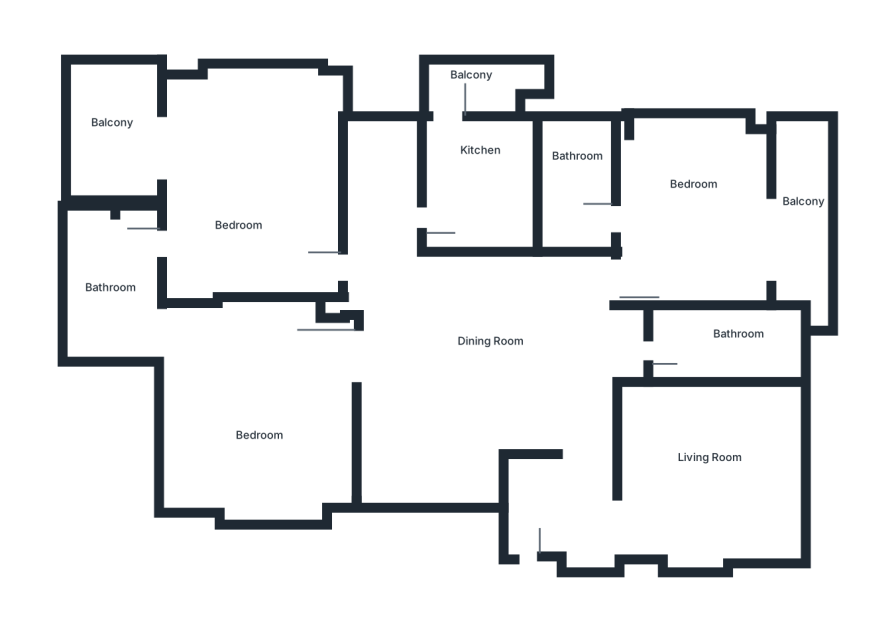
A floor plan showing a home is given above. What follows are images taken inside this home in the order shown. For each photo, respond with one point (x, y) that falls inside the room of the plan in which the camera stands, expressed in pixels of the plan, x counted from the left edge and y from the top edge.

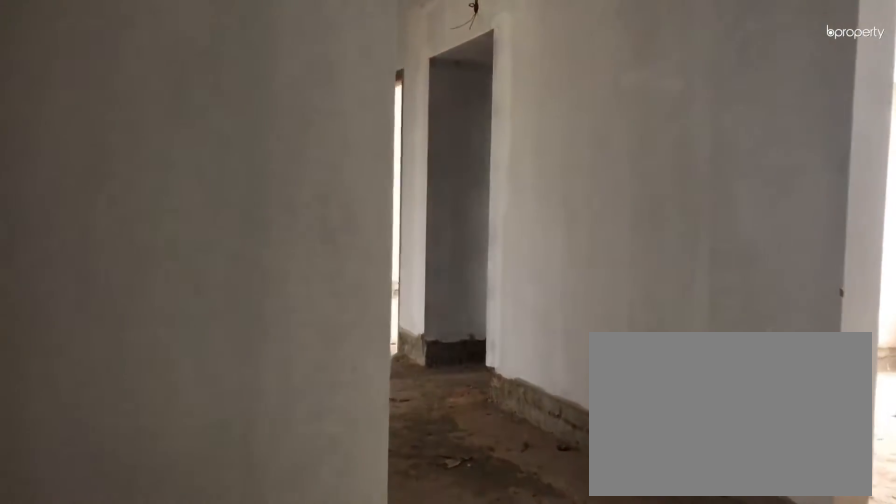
(558, 500)
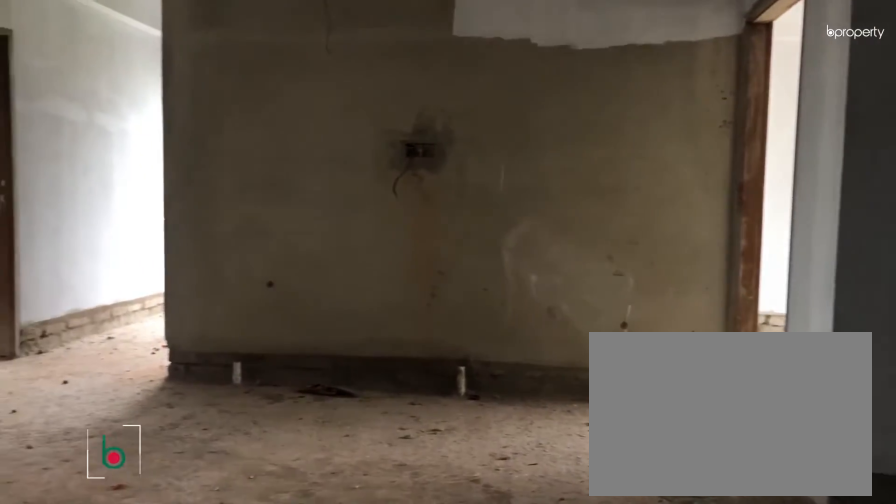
(488, 371)
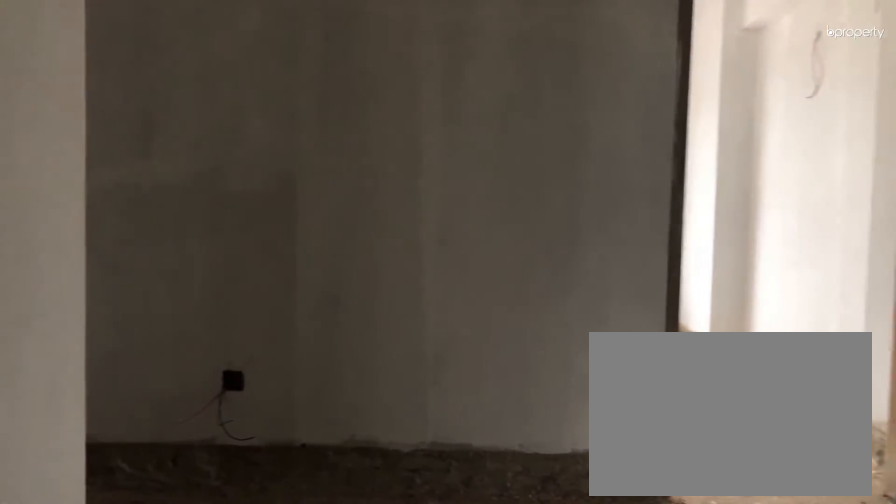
(488, 371)
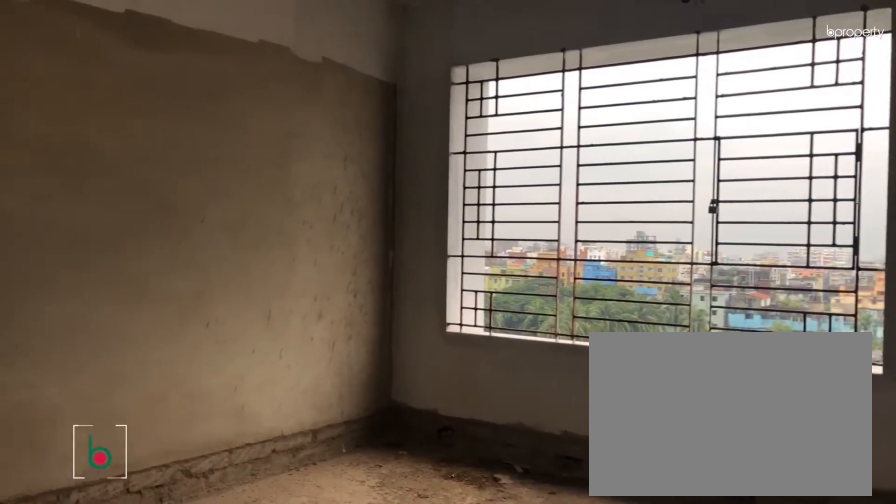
(708, 462)
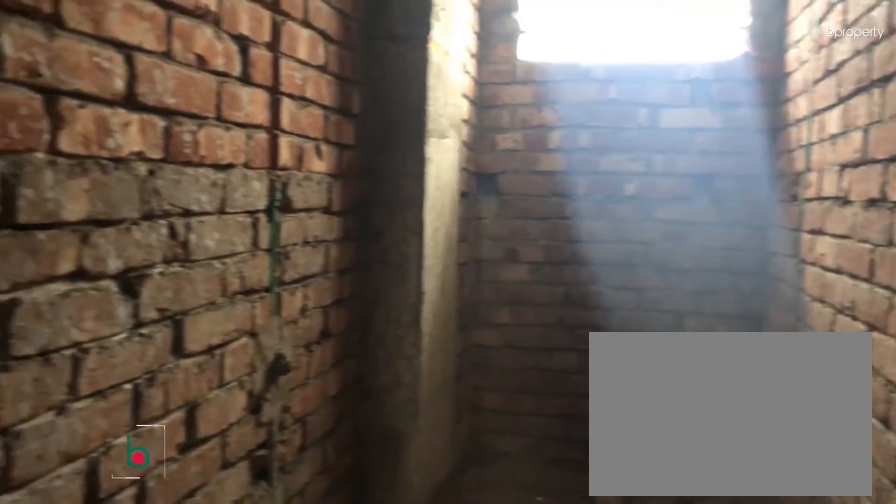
(740, 347)
